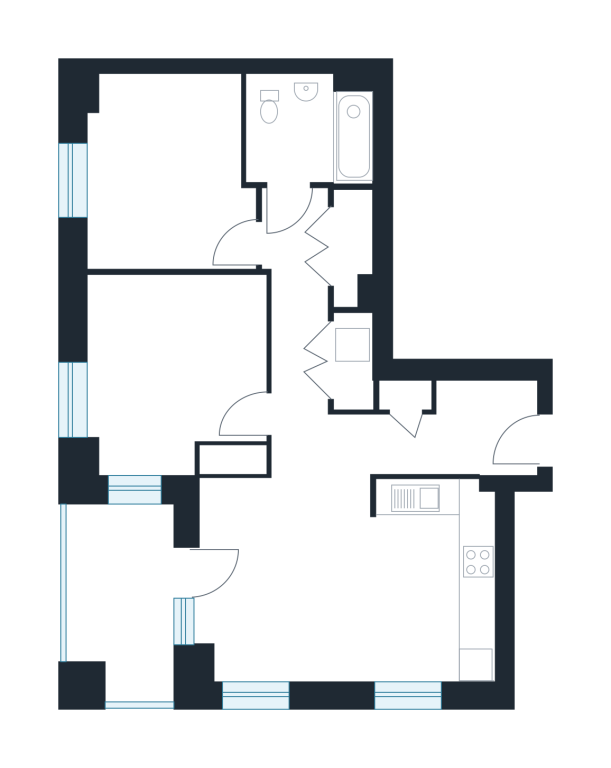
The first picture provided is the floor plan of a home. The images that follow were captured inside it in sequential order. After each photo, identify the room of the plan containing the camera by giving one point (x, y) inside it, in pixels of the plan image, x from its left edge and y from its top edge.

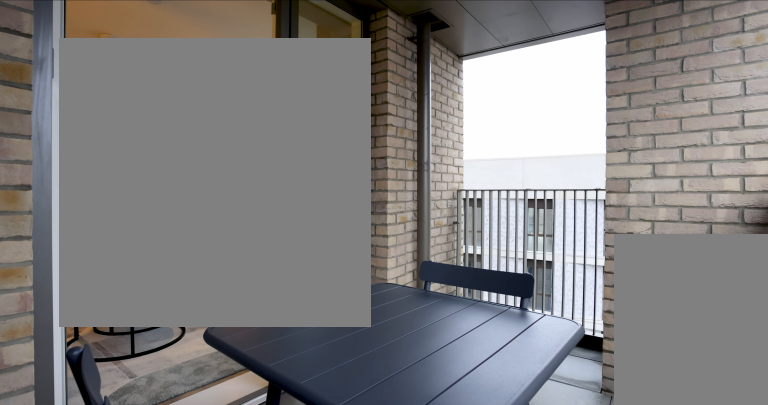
(124, 596)
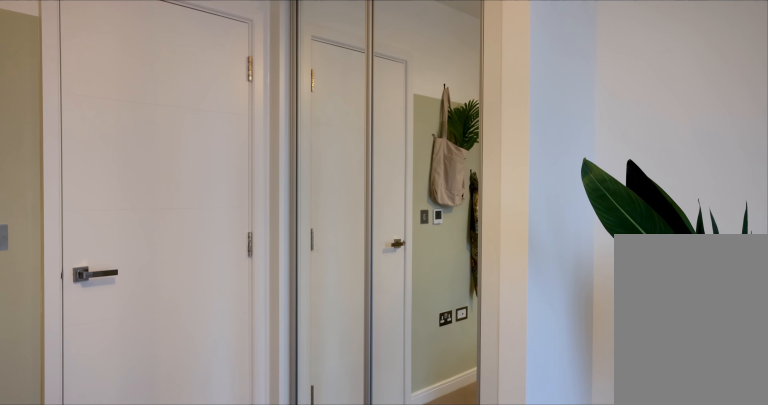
(176, 373)
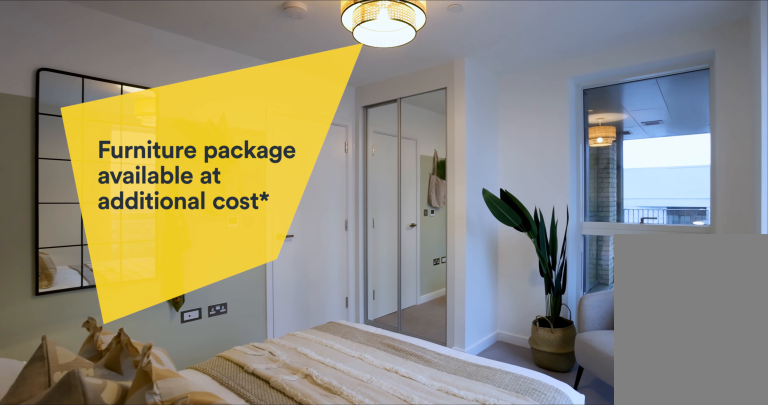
(177, 373)
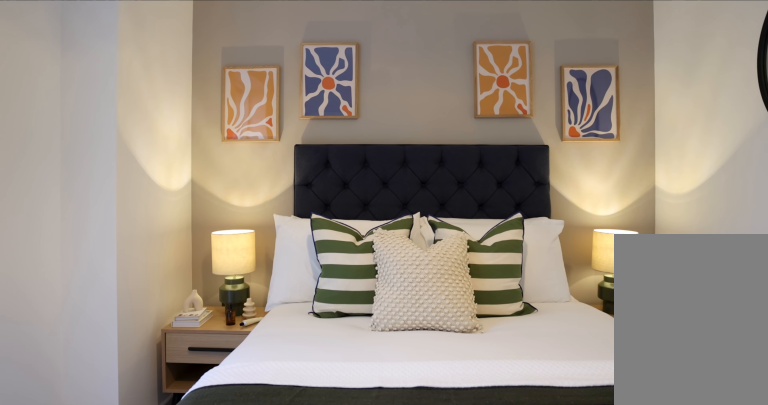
(168, 176)
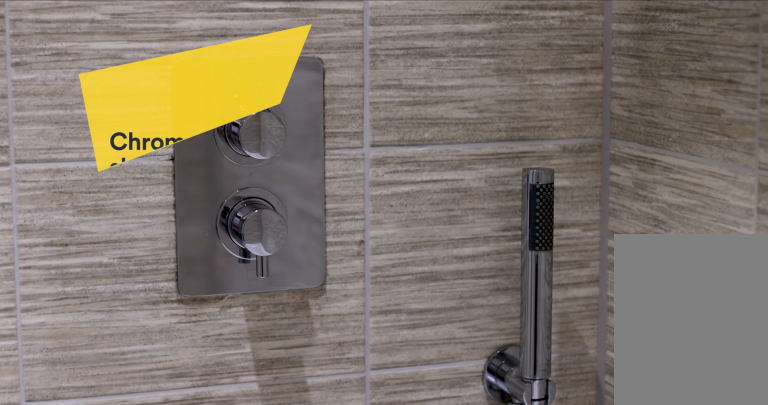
(306, 131)
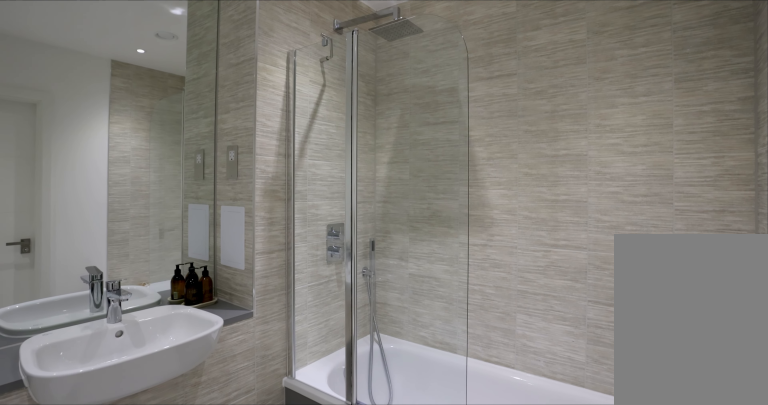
(306, 131)
